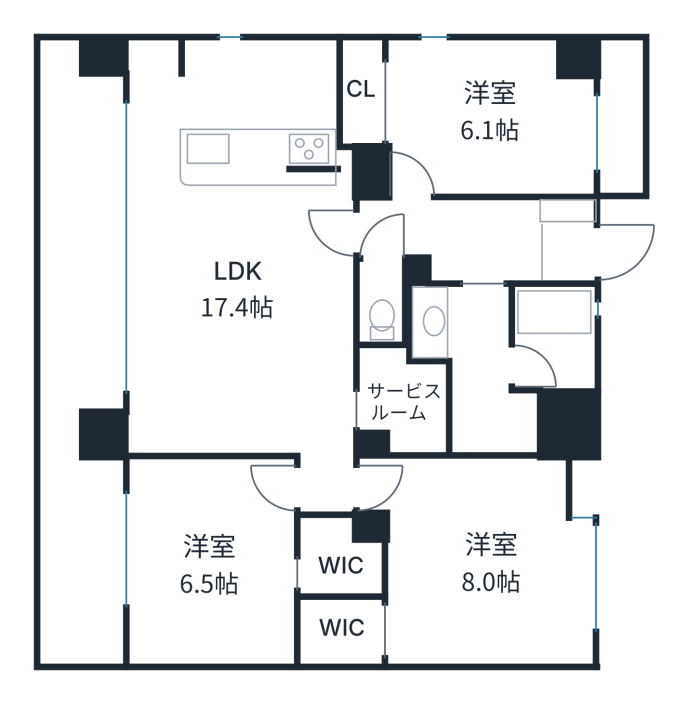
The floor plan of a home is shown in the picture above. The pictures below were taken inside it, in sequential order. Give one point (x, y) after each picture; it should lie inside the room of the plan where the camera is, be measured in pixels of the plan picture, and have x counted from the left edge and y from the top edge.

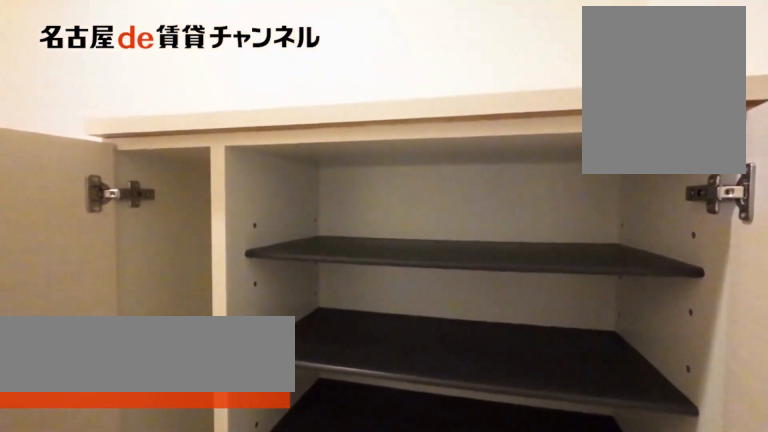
(565, 242)
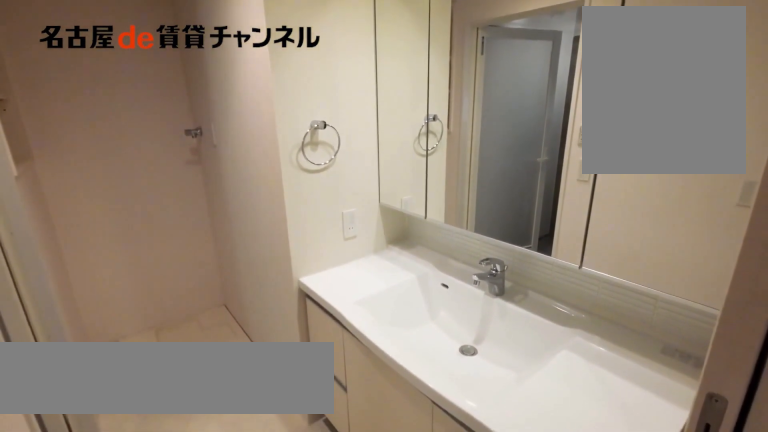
(476, 365)
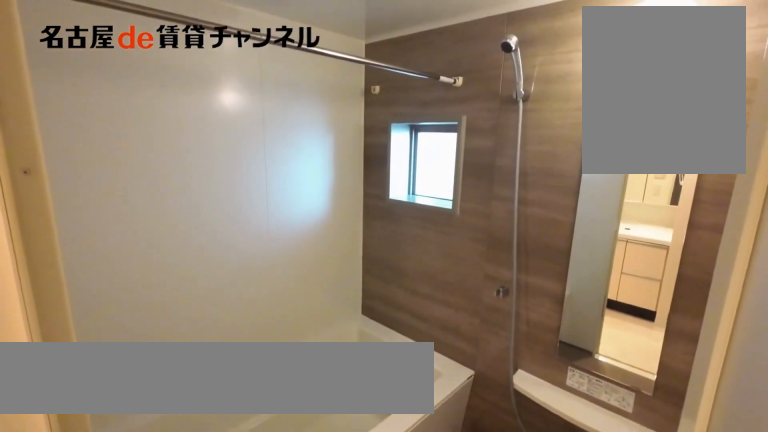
(551, 337)
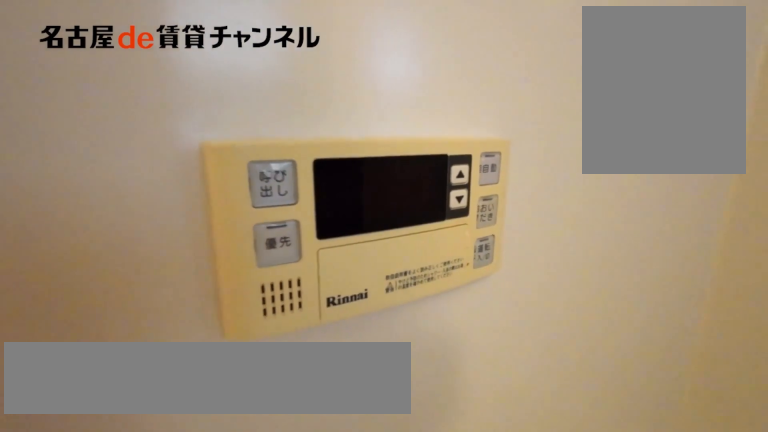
(551, 337)
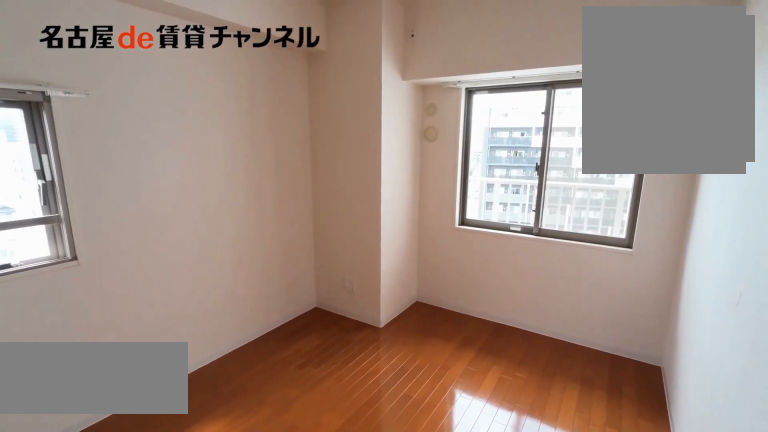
(467, 117)
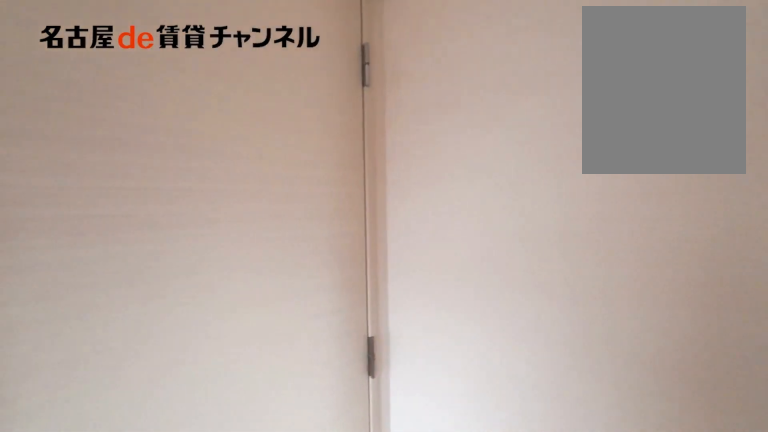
(466, 117)
